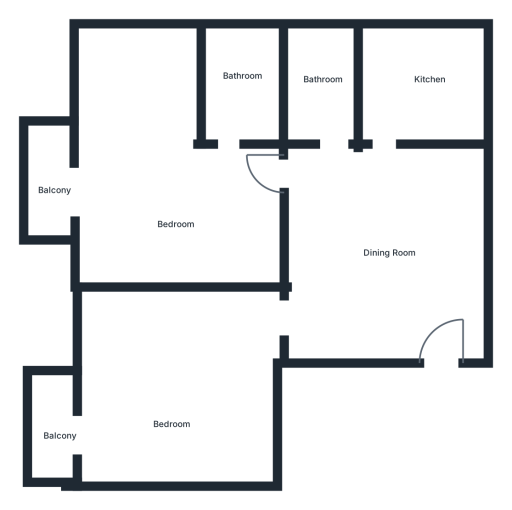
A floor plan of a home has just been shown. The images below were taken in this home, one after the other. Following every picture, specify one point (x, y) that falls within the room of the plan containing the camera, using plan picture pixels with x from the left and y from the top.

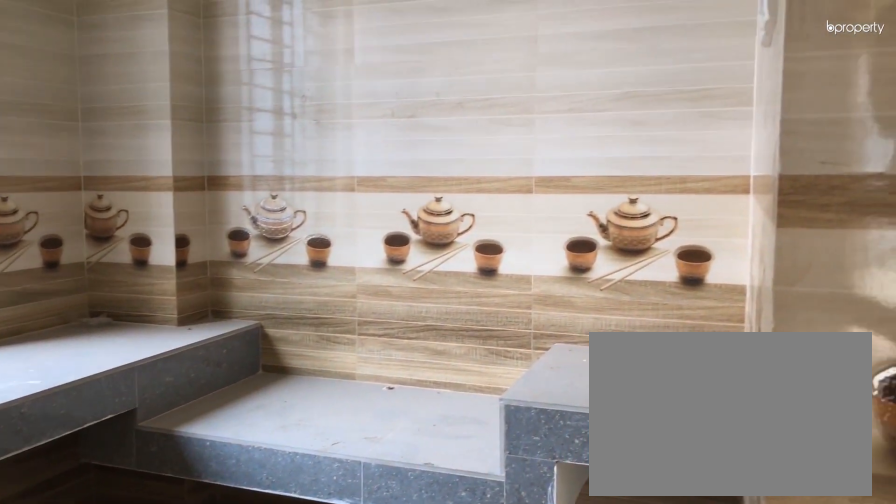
(408, 95)
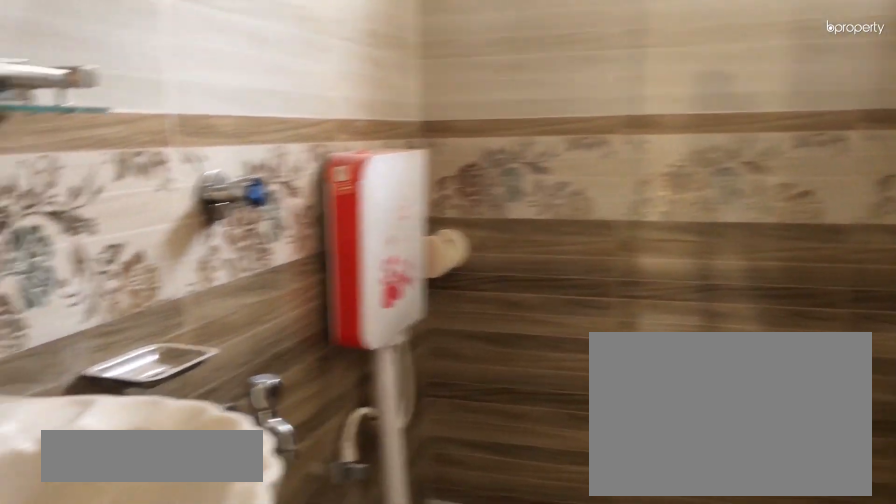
(320, 95)
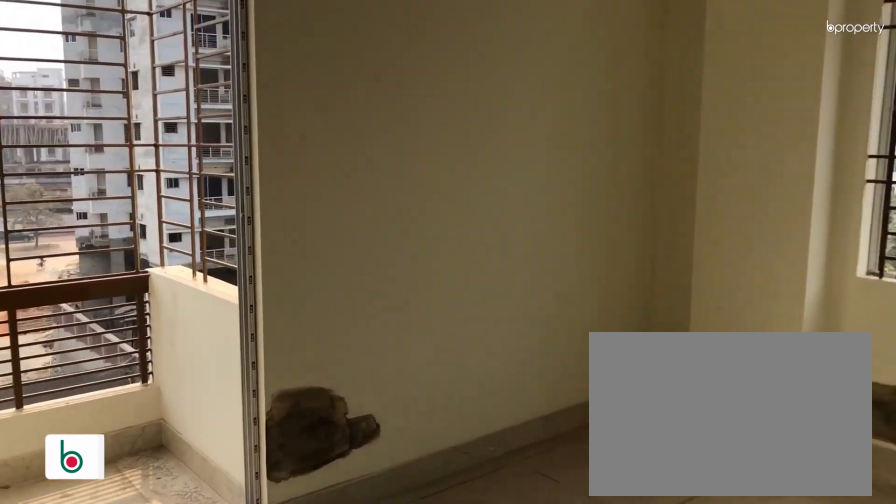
(171, 181)
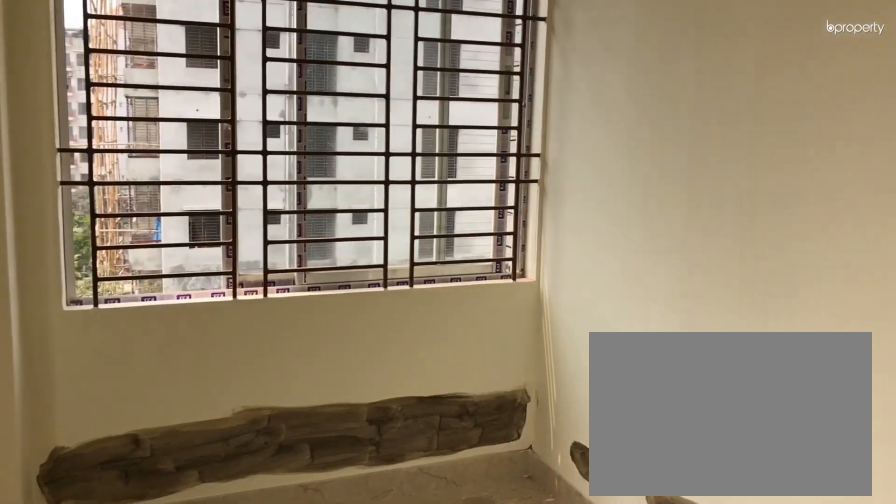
(171, 181)
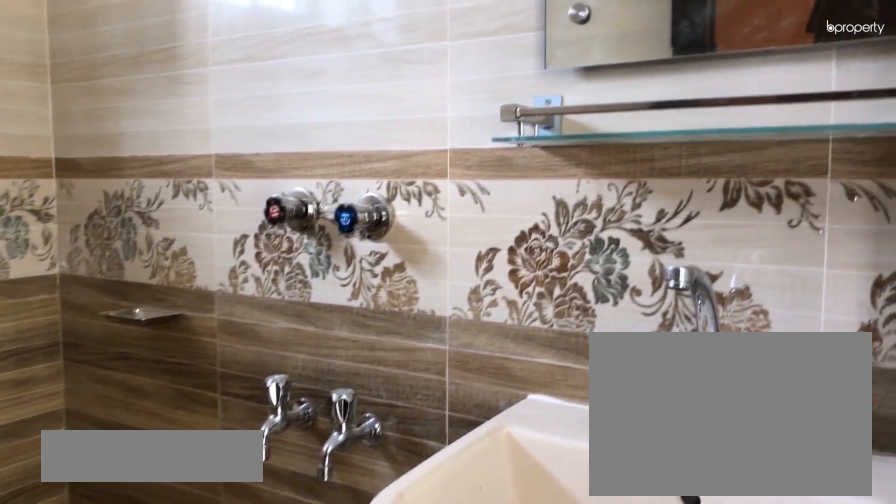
(239, 79)
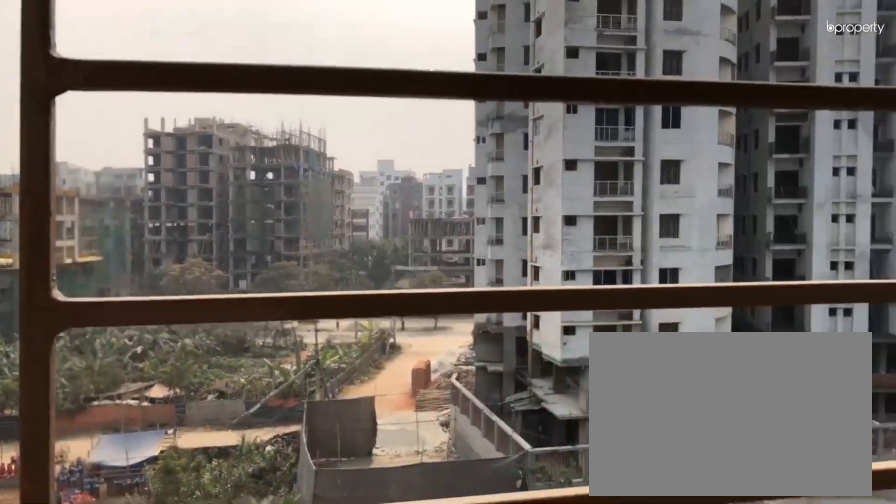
(55, 186)
